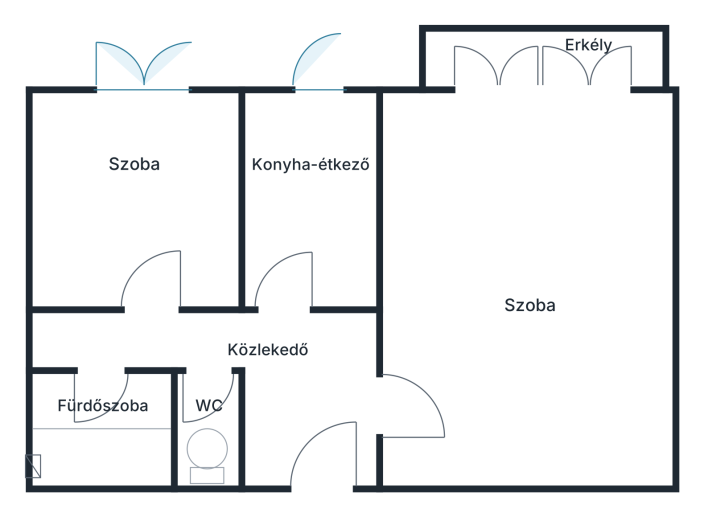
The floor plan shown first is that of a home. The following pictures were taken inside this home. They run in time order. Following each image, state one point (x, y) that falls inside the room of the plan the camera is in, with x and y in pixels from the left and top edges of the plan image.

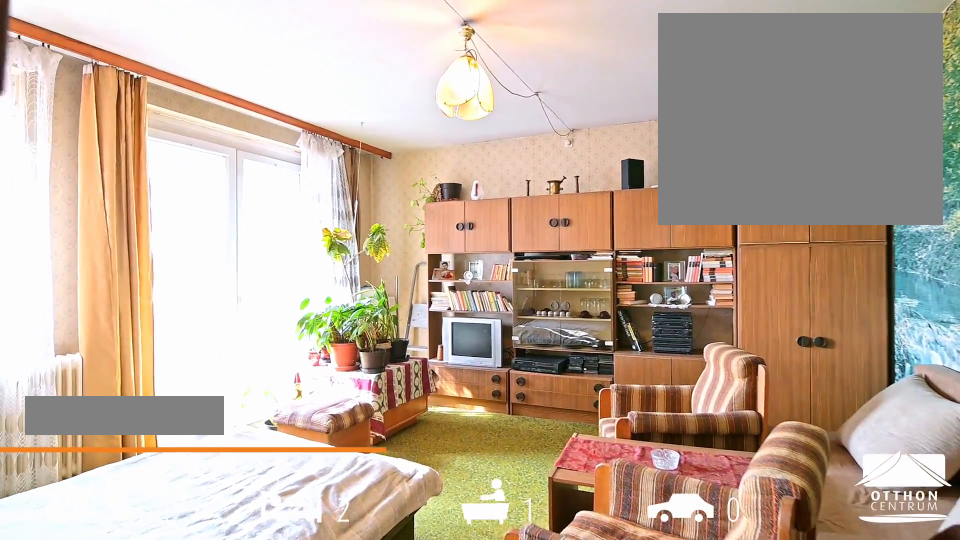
(533, 294)
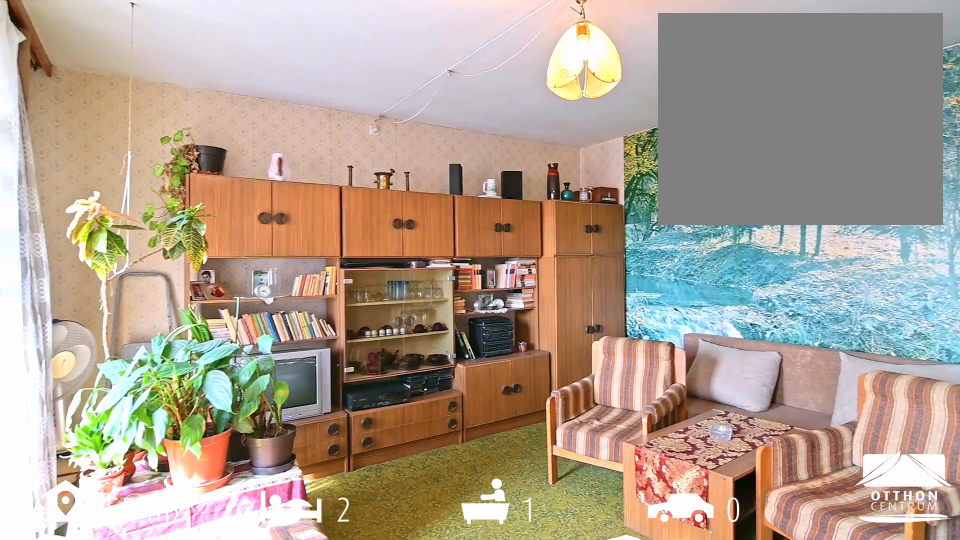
(533, 294)
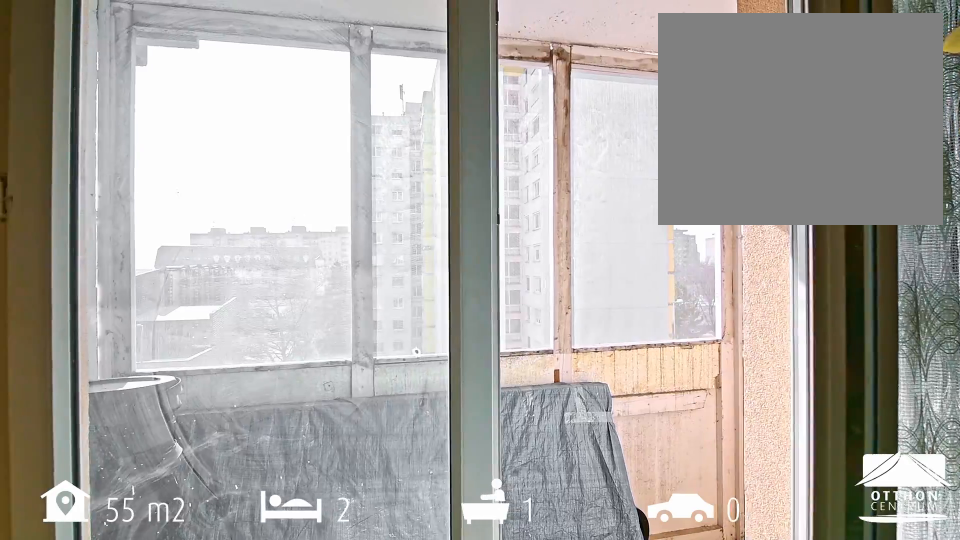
(547, 59)
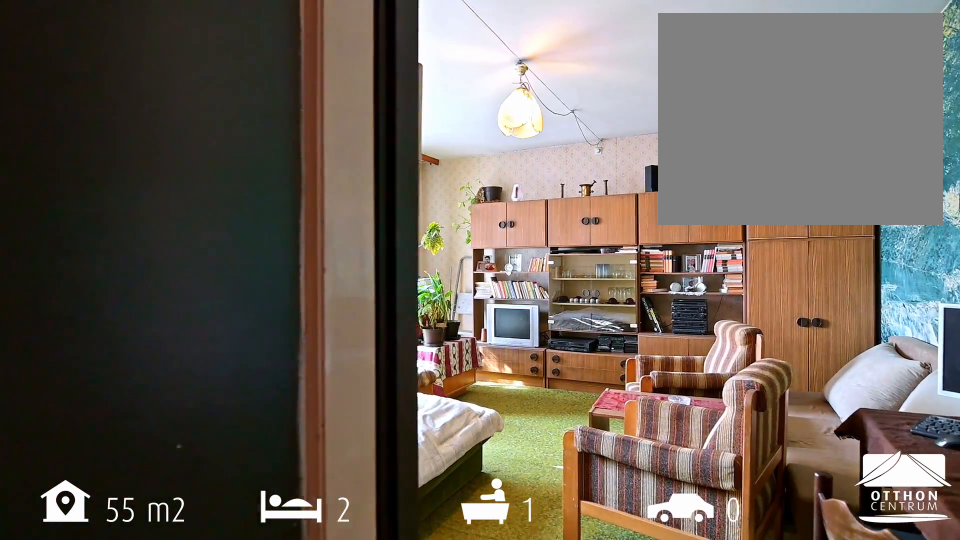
(533, 294)
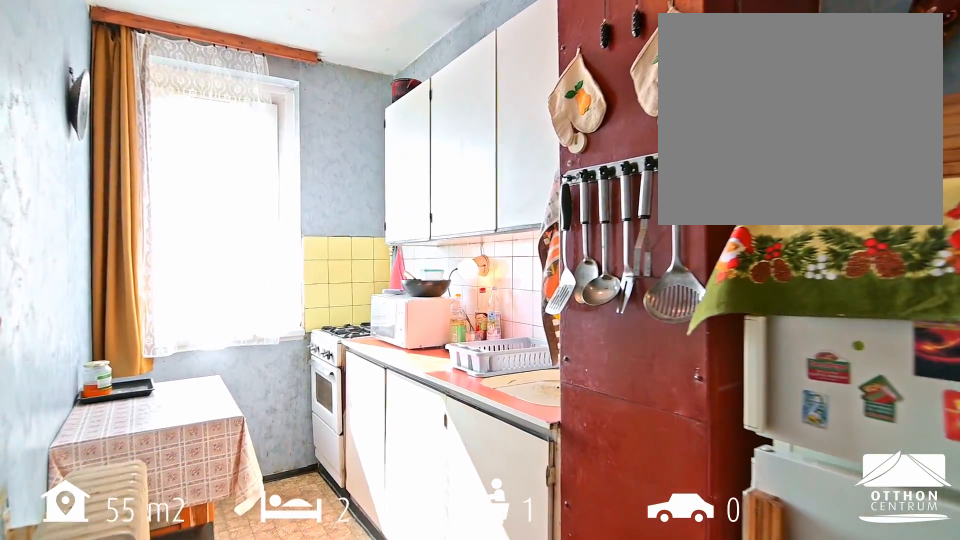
(313, 203)
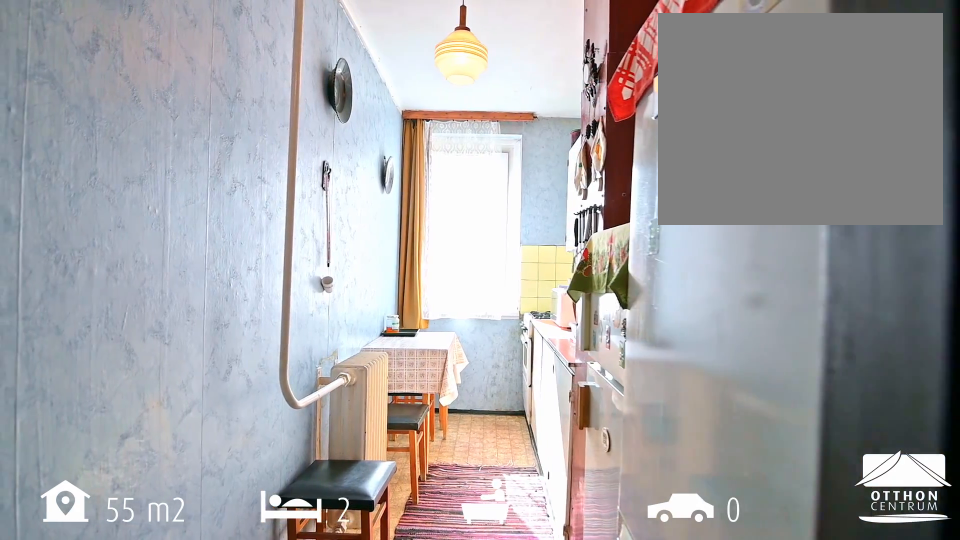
(313, 203)
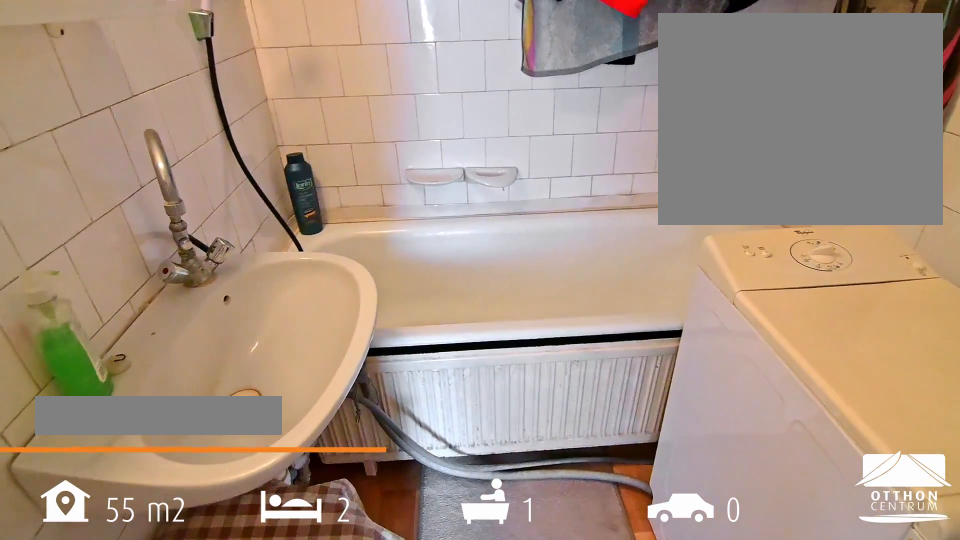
(101, 428)
